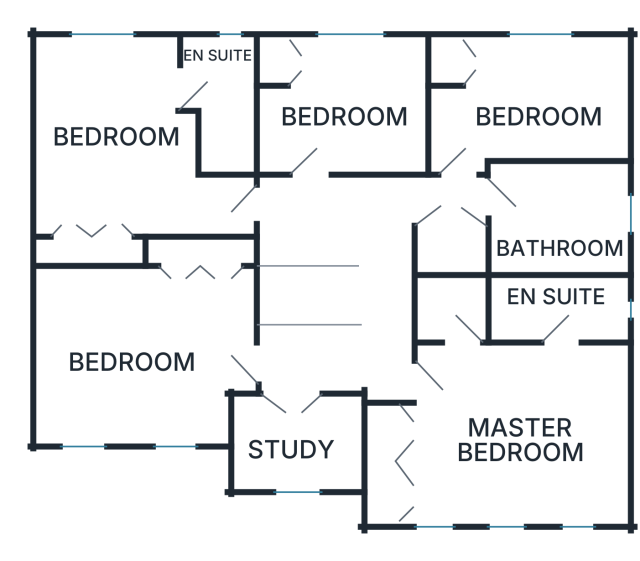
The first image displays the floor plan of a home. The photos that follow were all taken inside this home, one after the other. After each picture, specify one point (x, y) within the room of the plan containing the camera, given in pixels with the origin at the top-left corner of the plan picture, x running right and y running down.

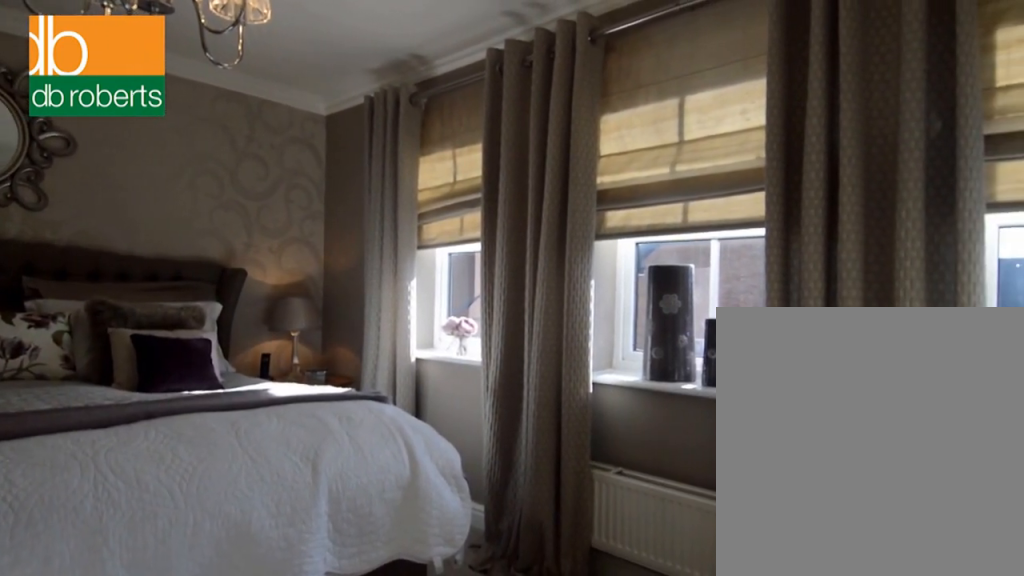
(498, 424)
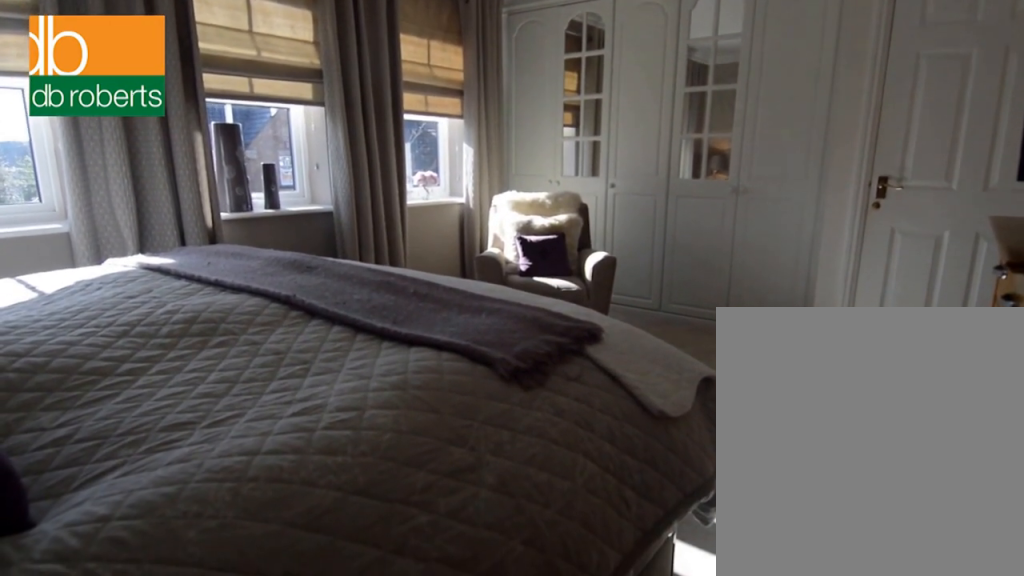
(498, 424)
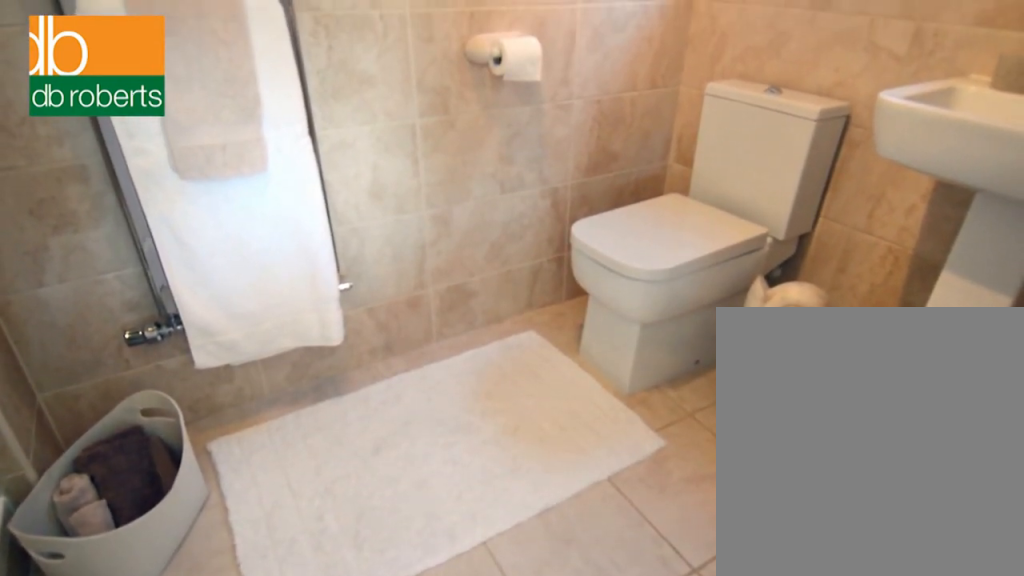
(558, 307)
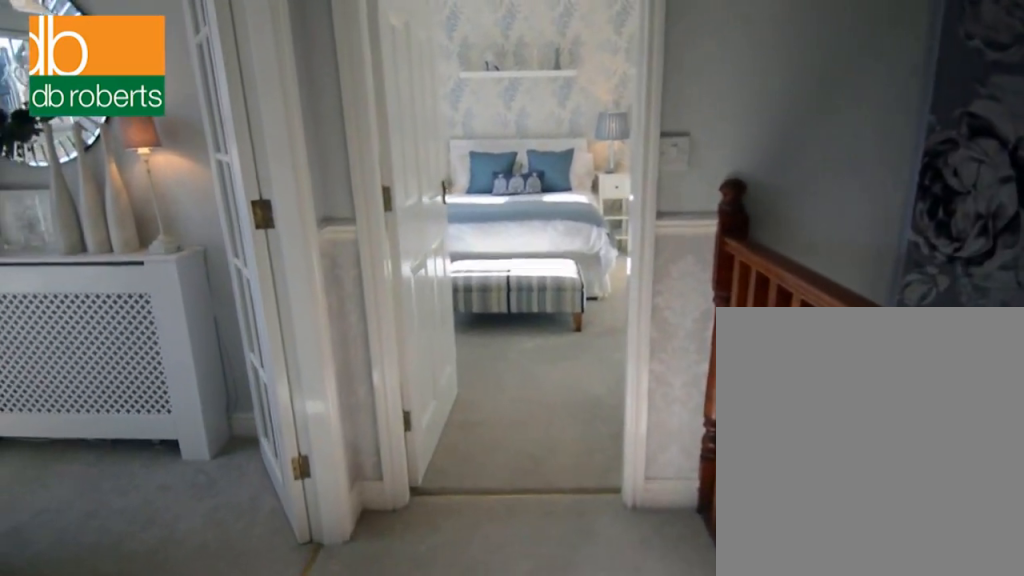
(357, 276)
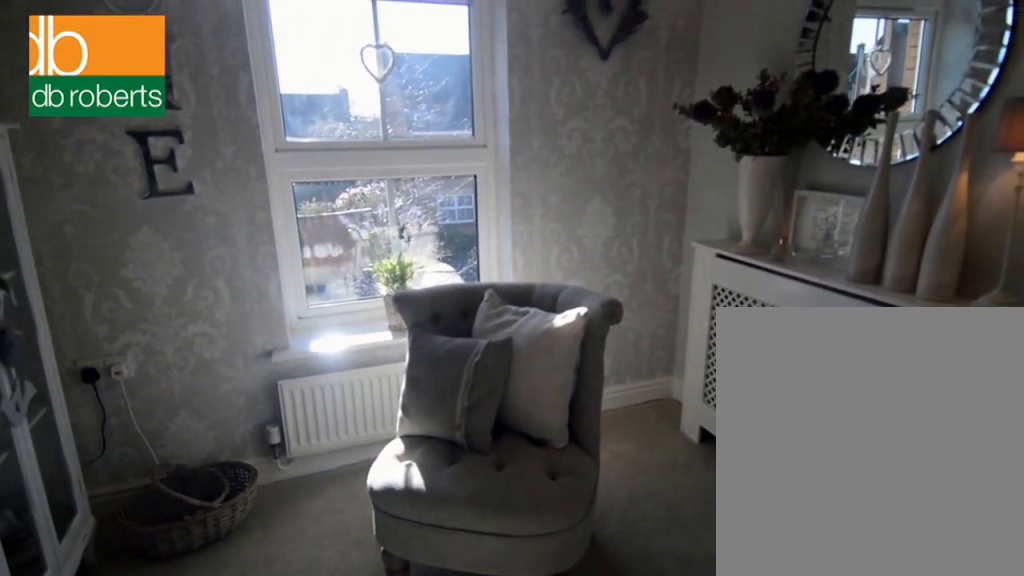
(296, 443)
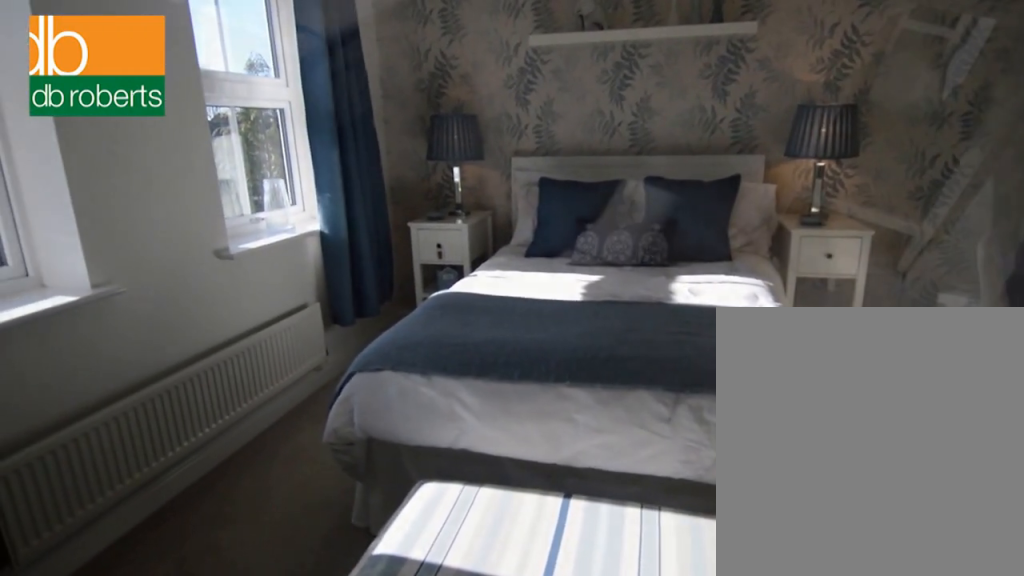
(148, 346)
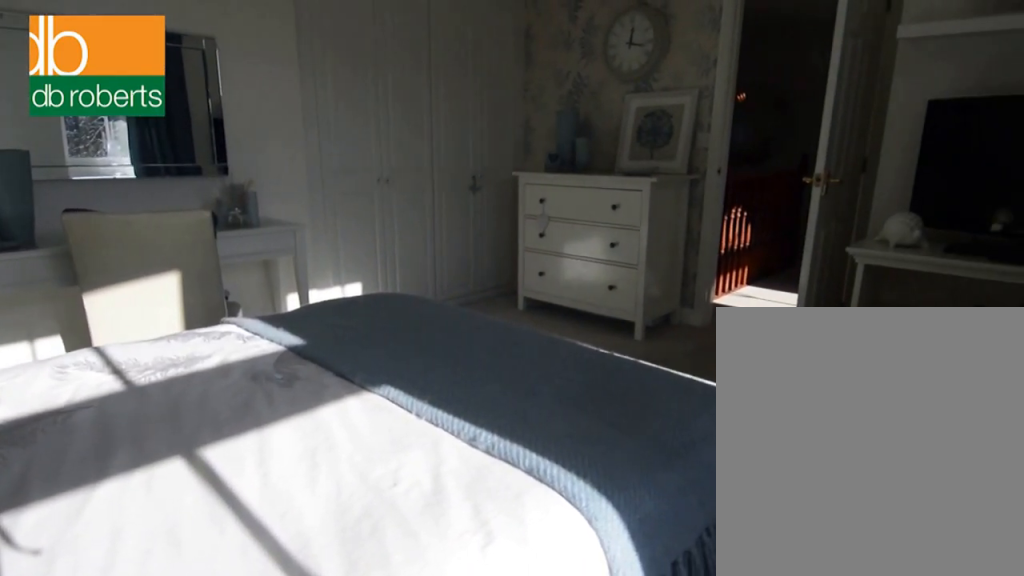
(148, 346)
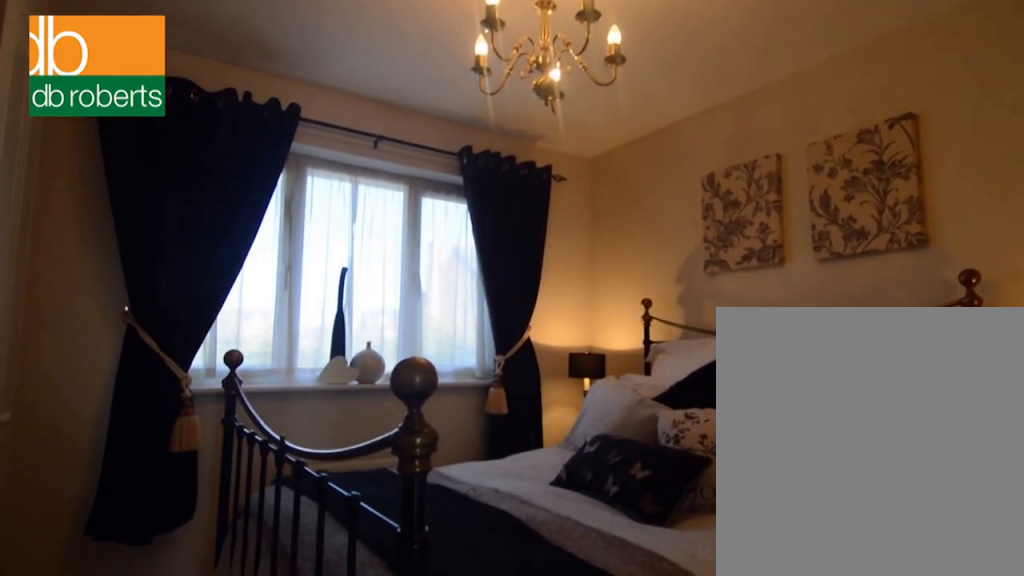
(343, 104)
